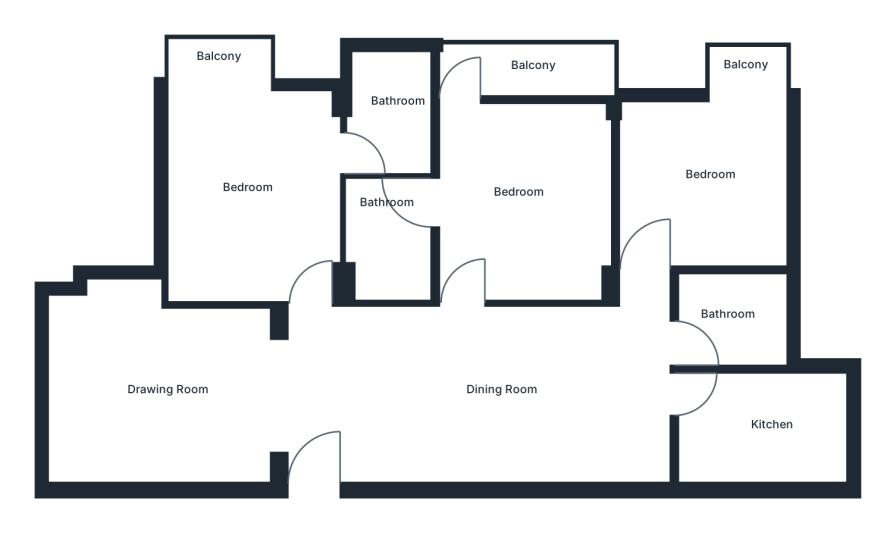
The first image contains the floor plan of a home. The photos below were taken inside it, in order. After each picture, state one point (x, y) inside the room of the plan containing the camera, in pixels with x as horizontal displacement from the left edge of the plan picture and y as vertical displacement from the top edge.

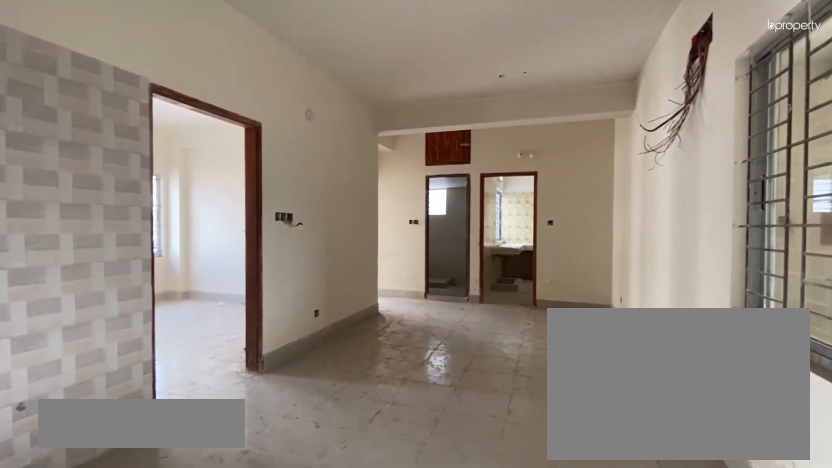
(342, 407)
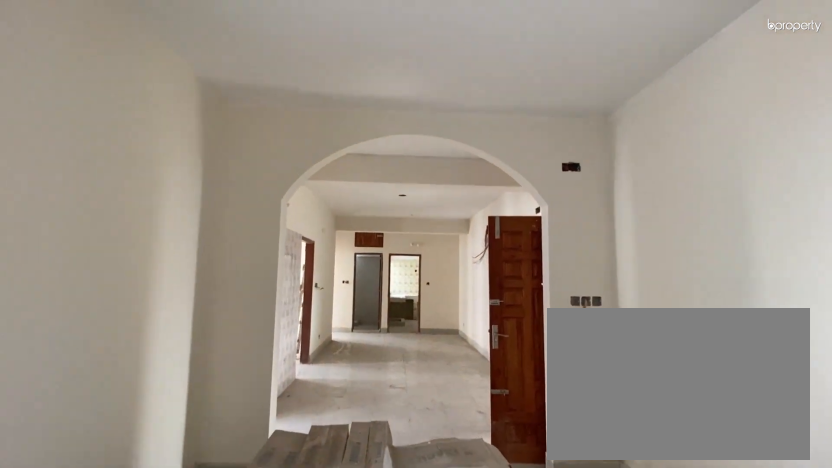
(166, 398)
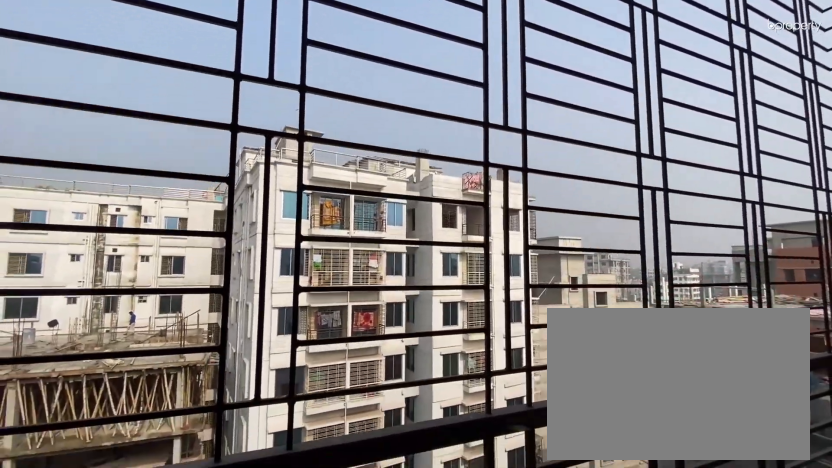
(518, 69)
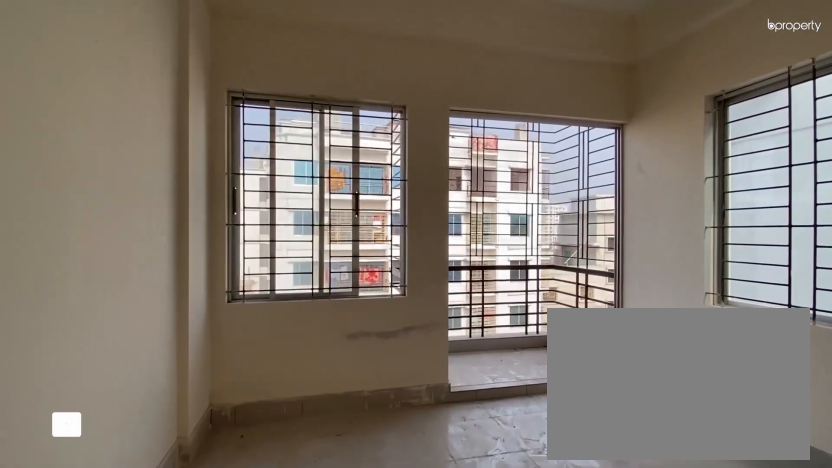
(717, 174)
